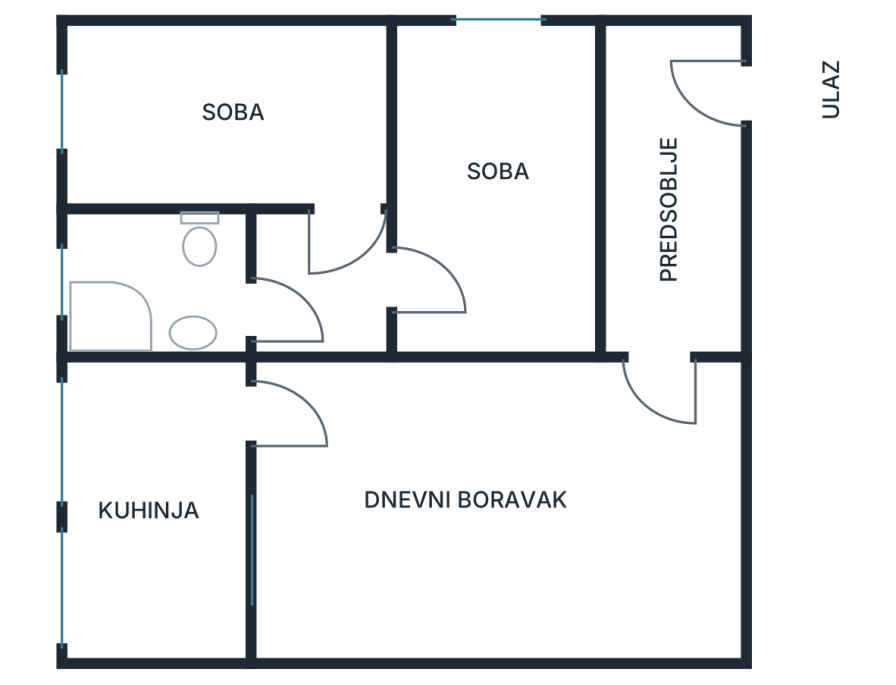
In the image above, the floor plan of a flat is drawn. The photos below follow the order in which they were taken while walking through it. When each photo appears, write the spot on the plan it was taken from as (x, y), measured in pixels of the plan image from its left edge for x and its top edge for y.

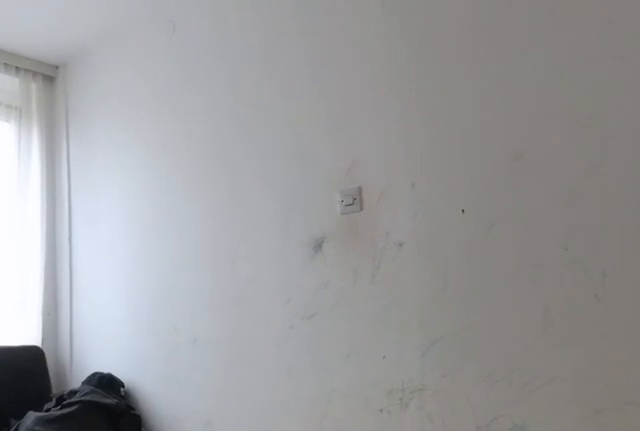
(449, 296)
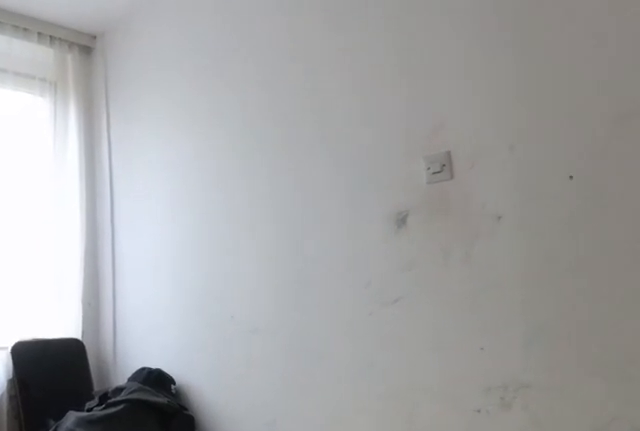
(460, 271)
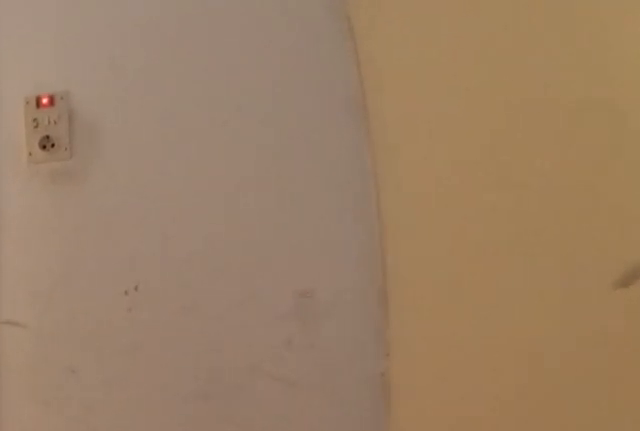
(419, 307)
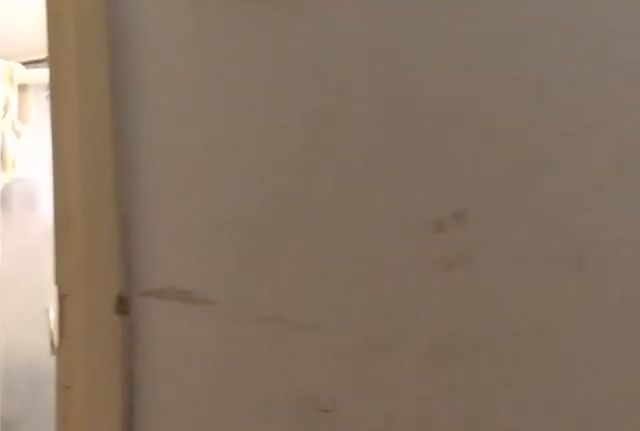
(352, 307)
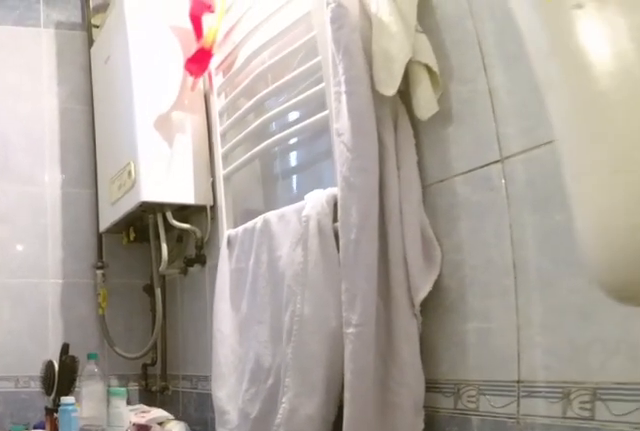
(268, 295)
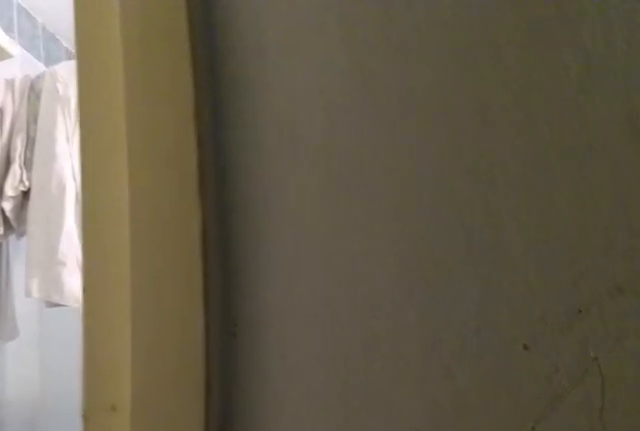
(292, 275)
